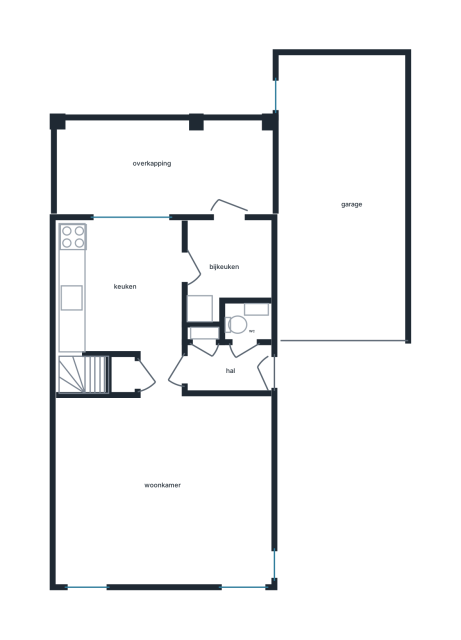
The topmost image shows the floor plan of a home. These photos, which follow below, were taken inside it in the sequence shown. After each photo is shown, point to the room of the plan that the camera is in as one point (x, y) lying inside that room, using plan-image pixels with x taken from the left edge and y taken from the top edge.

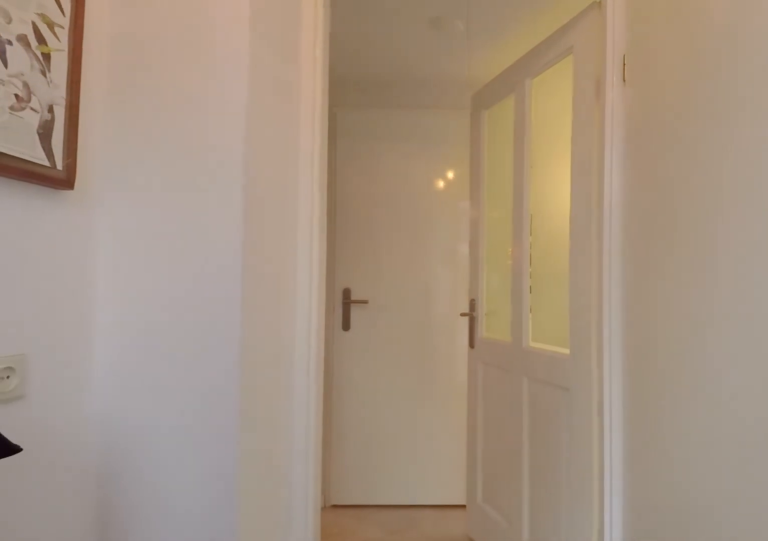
(227, 369)
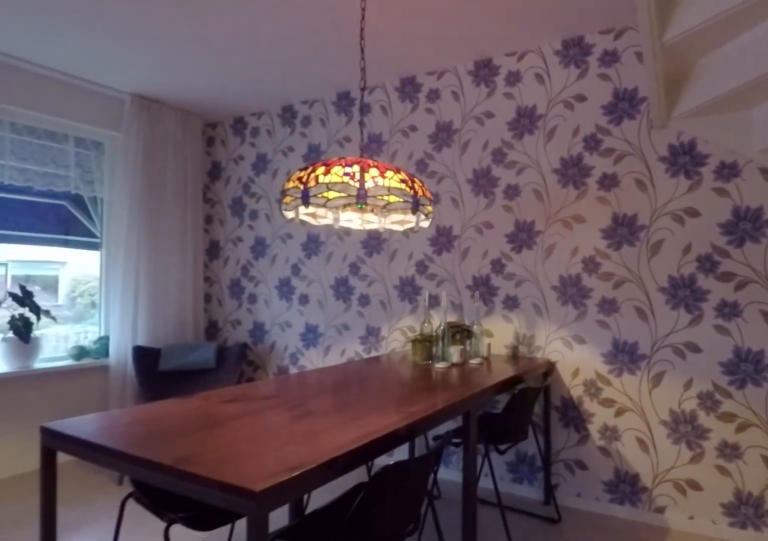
(163, 484)
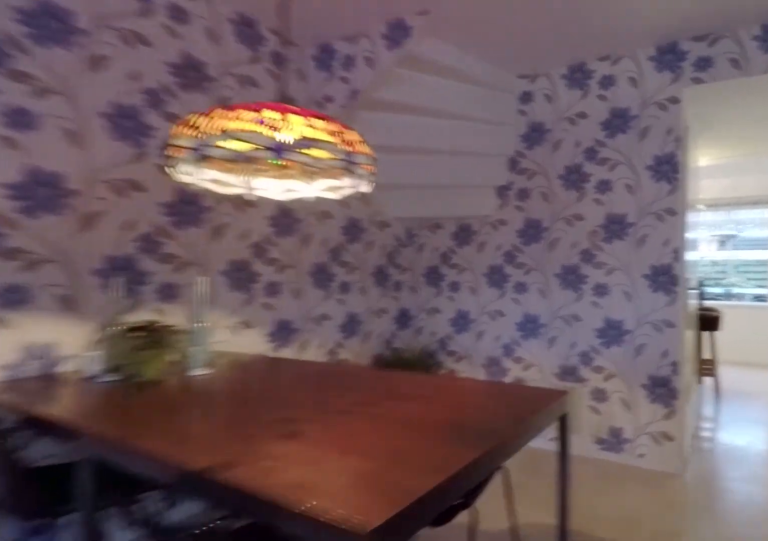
(163, 484)
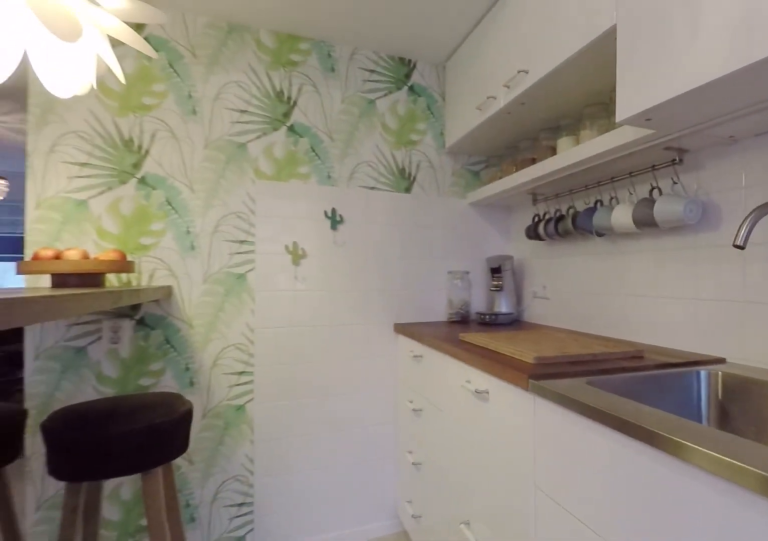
(121, 287)
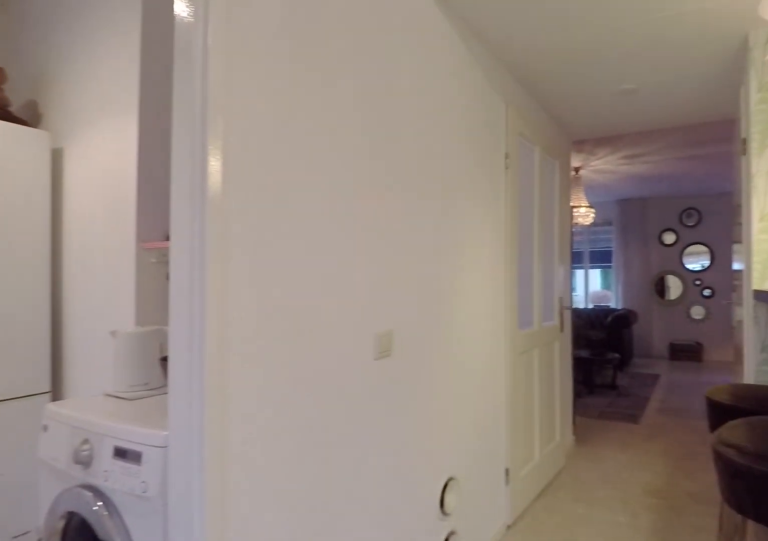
(121, 287)
